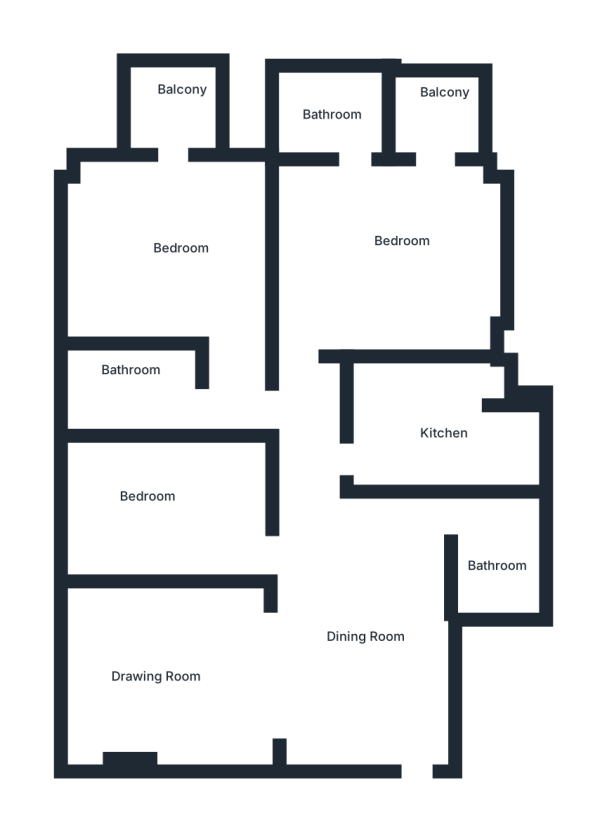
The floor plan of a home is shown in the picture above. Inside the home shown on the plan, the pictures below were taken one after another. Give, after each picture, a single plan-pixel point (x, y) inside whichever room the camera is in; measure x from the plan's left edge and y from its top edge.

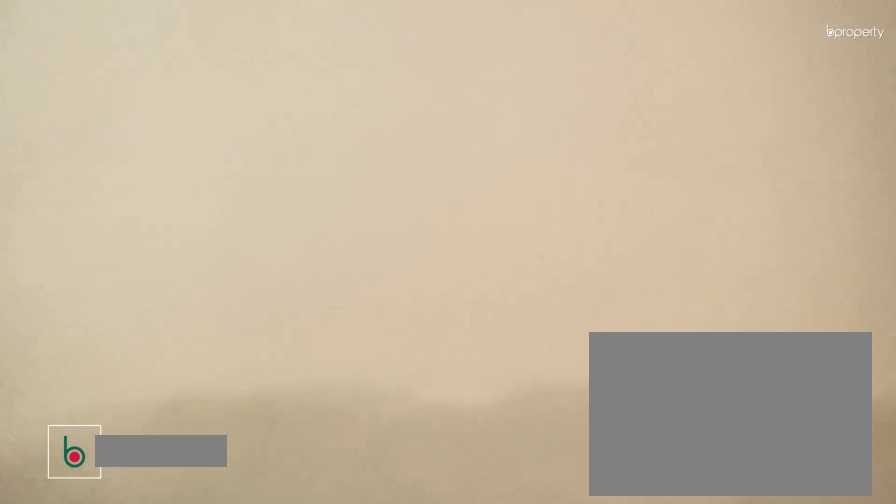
(166, 513)
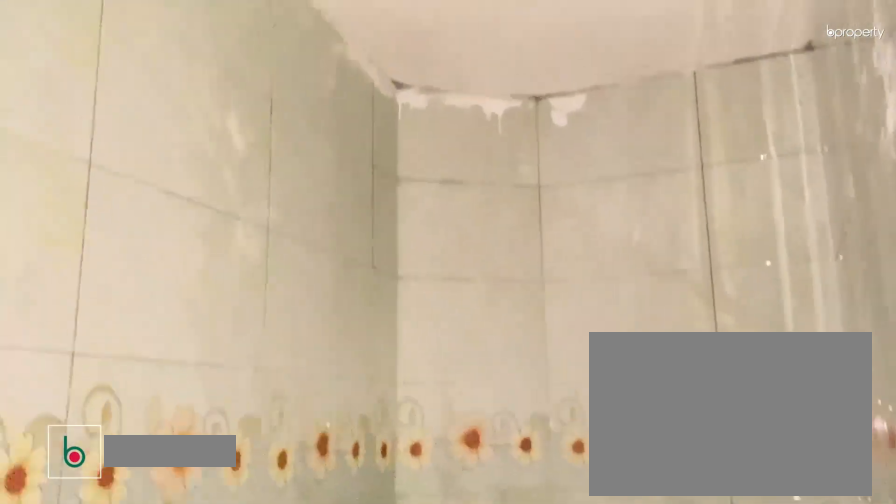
(491, 553)
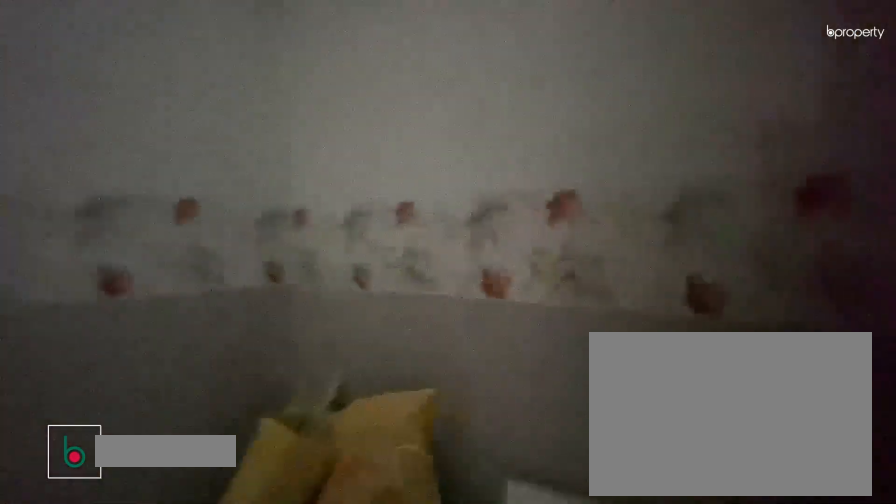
(422, 436)
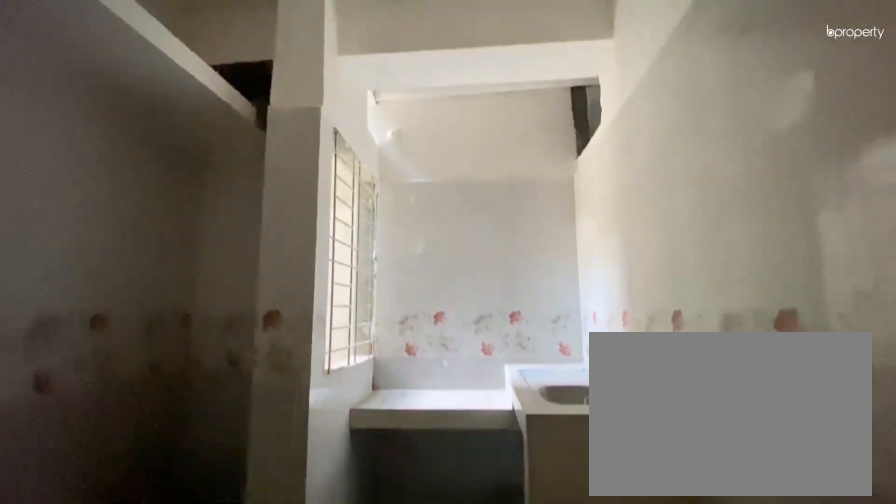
(422, 436)
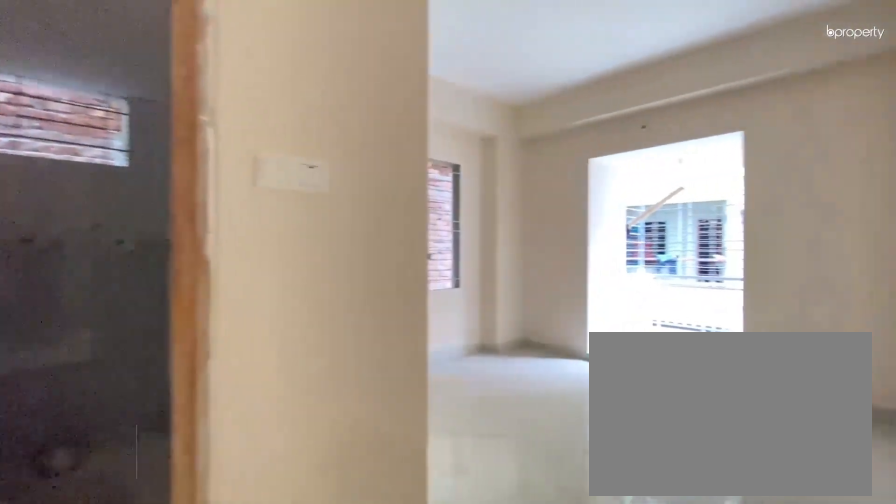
(242, 374)
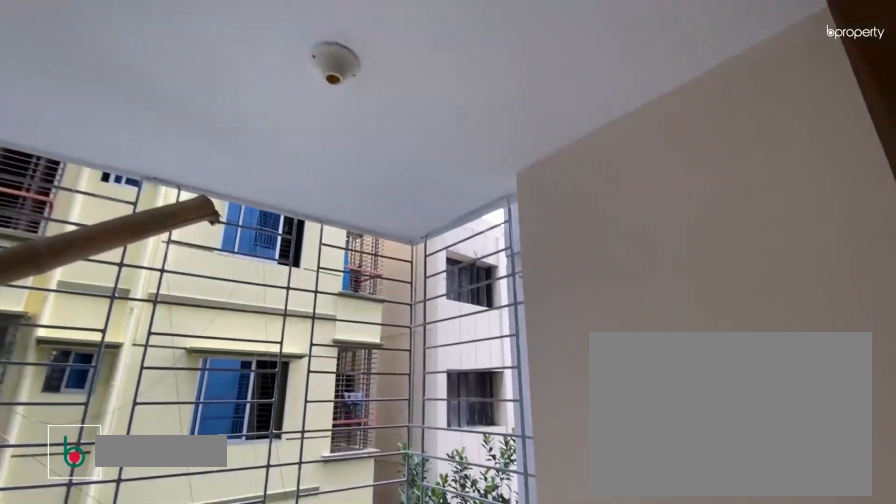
(172, 107)
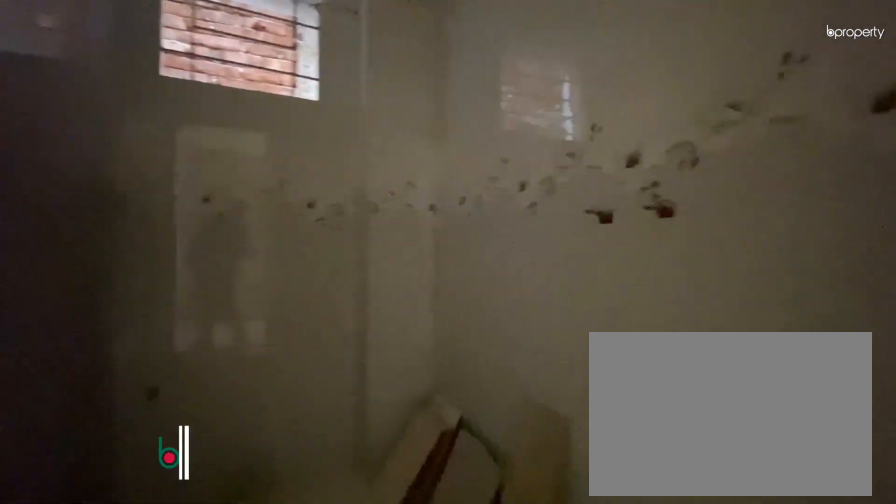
(140, 391)
